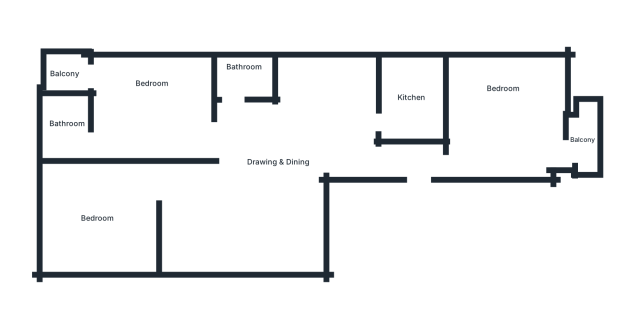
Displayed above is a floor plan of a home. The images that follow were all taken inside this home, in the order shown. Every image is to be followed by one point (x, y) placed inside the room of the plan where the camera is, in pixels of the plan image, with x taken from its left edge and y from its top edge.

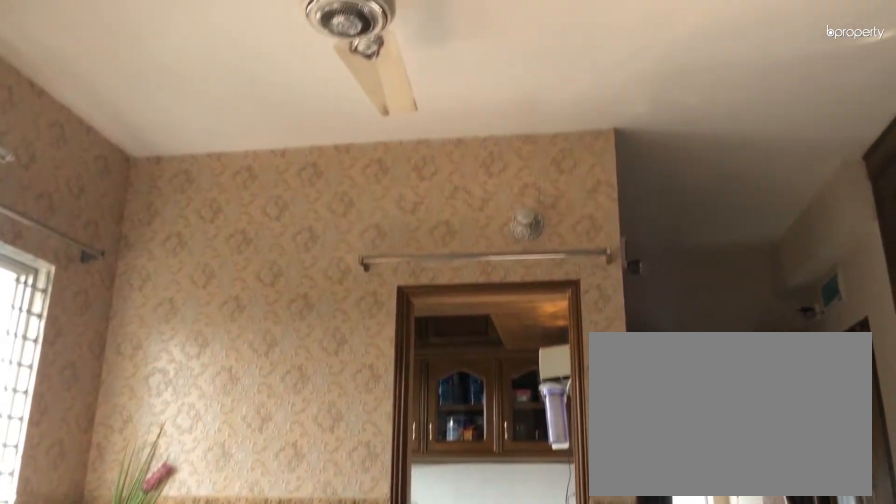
(285, 163)
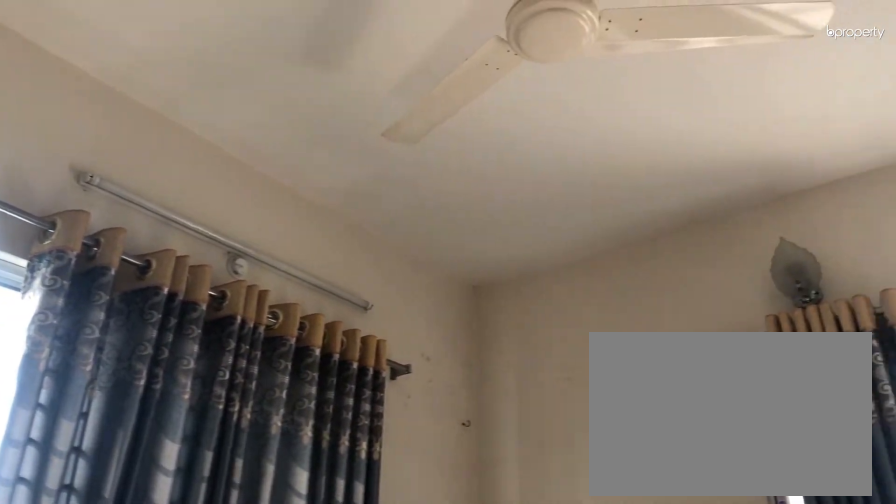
(505, 114)
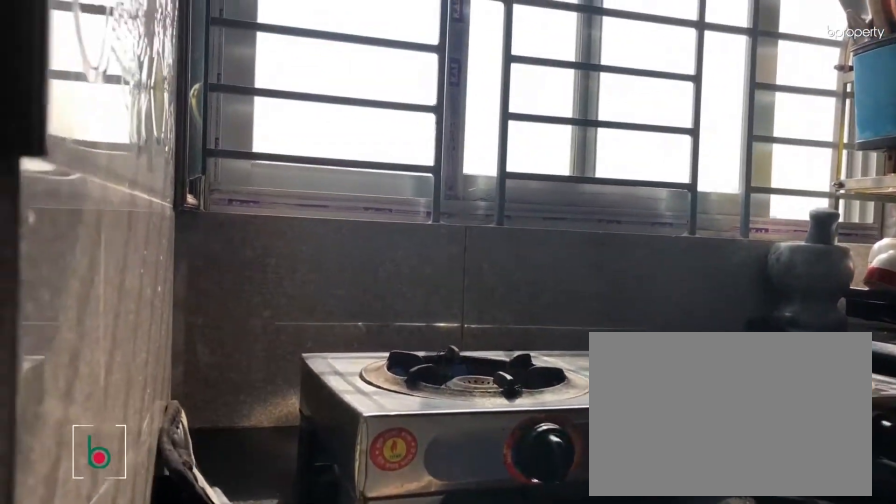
(414, 95)
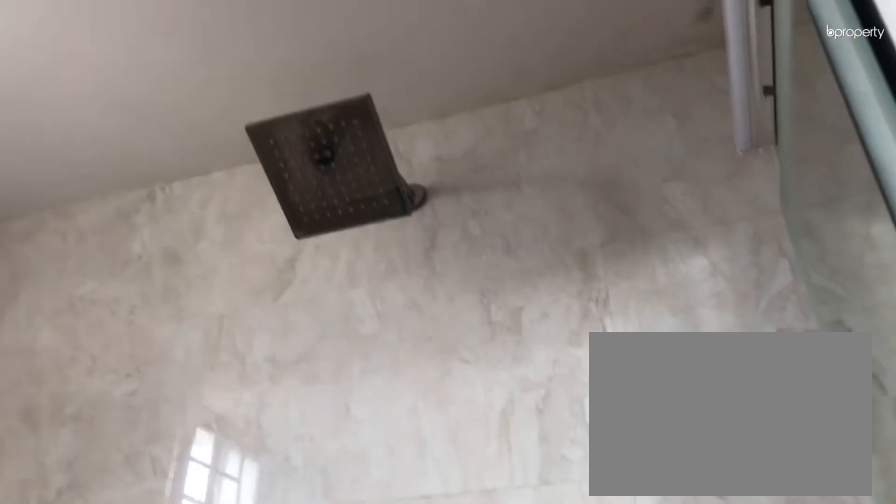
(242, 83)
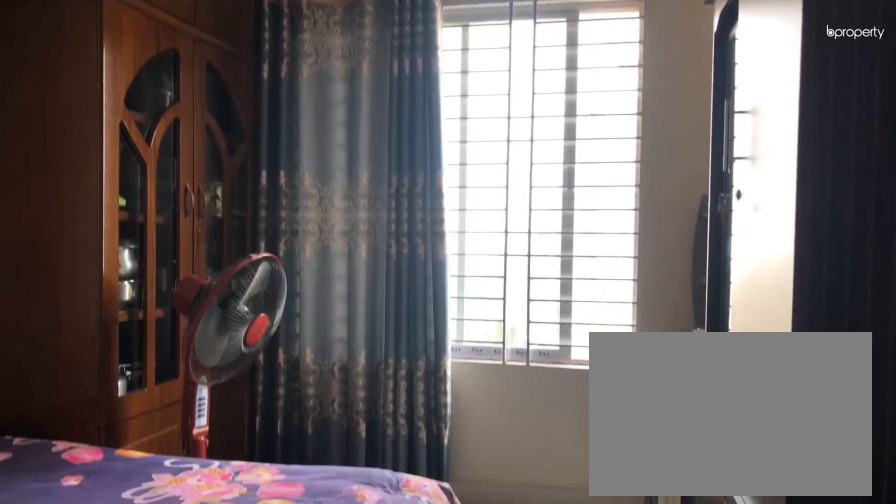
(100, 221)
